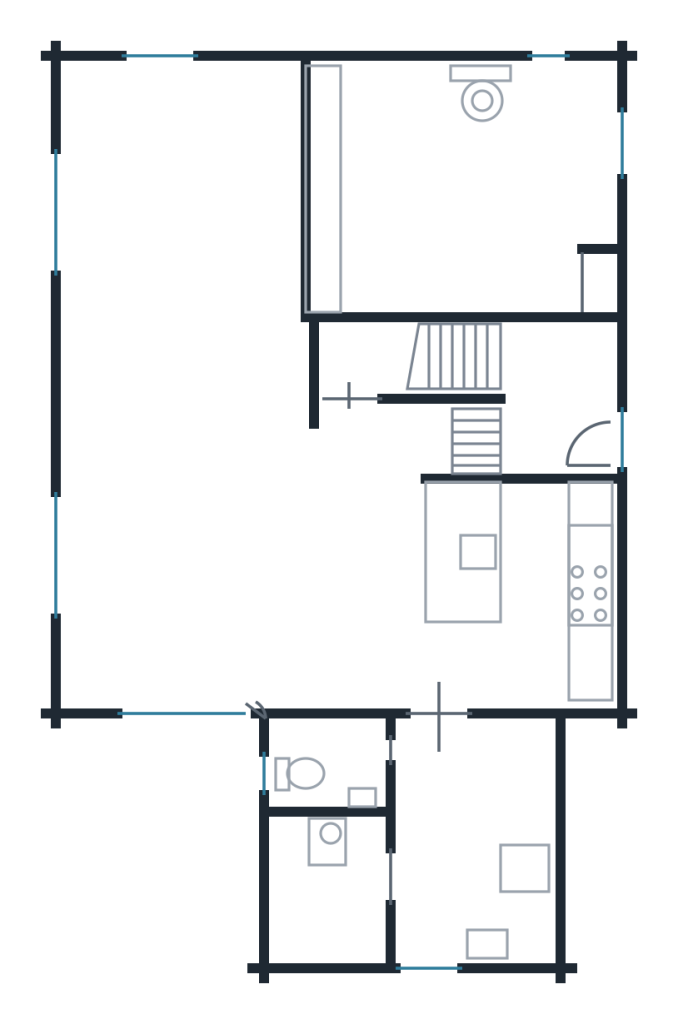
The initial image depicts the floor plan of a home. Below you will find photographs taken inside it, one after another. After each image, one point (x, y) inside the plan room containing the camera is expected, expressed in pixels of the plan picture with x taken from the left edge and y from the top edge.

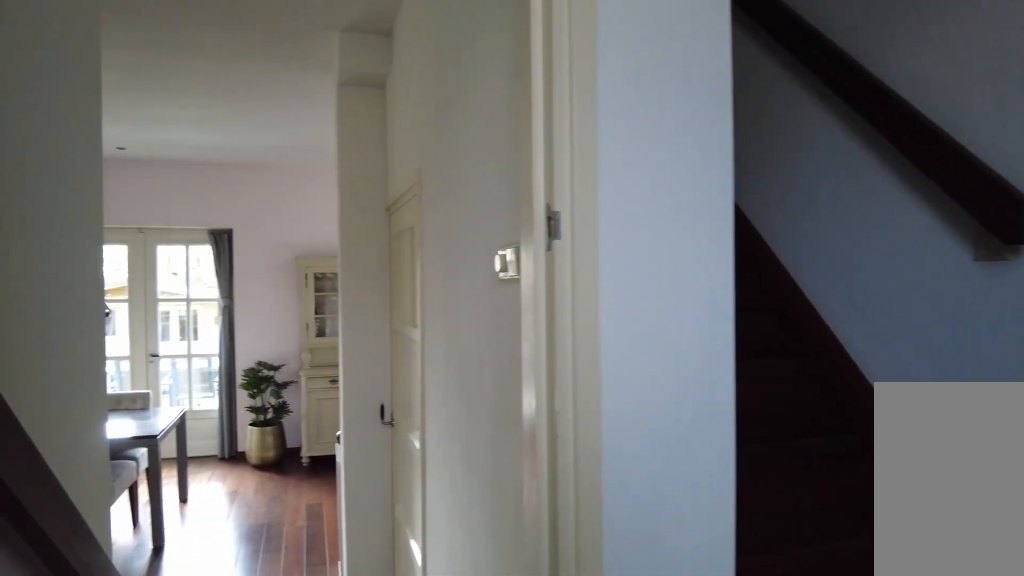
(558, 402)
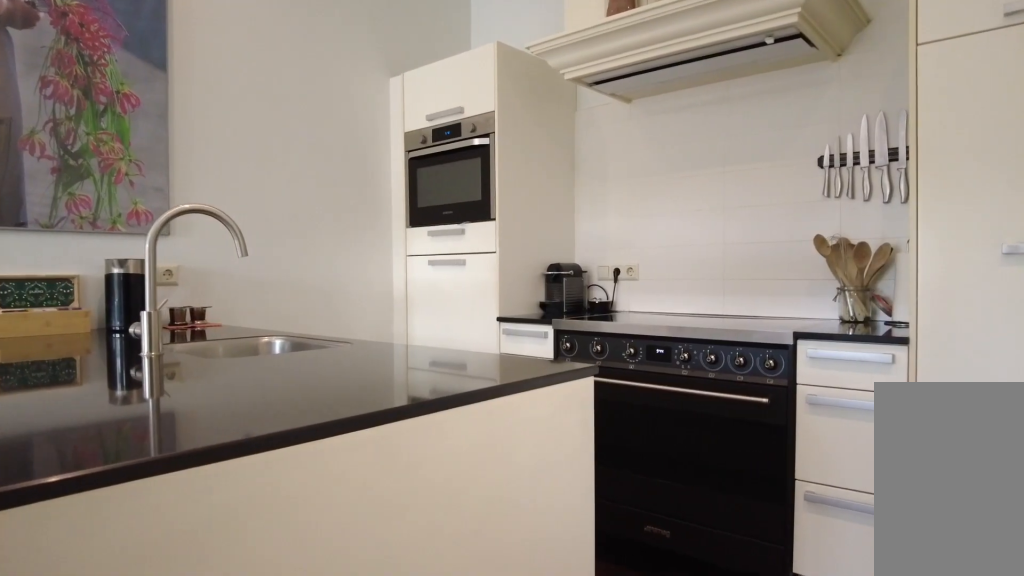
(223, 400)
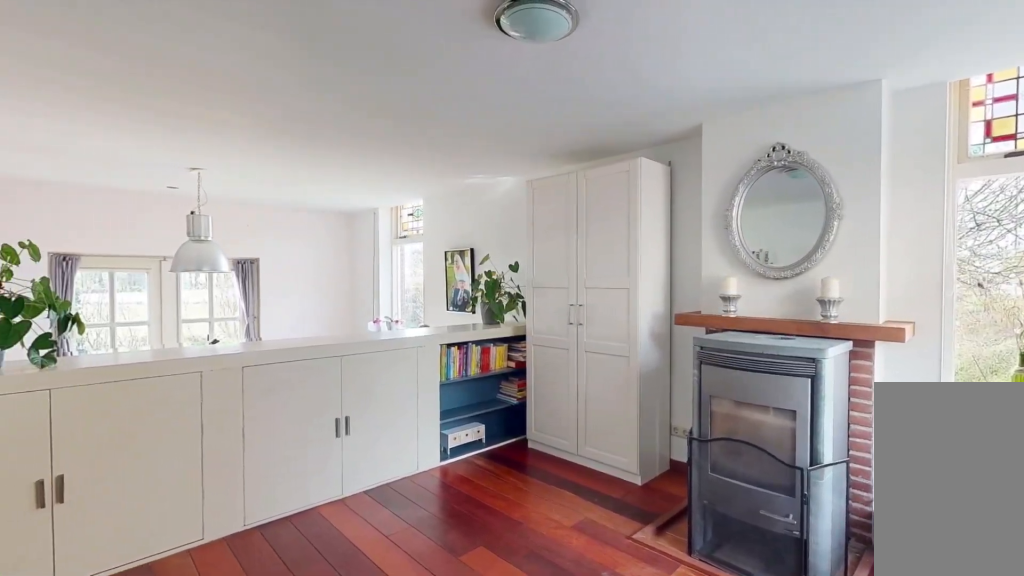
(477, 192)
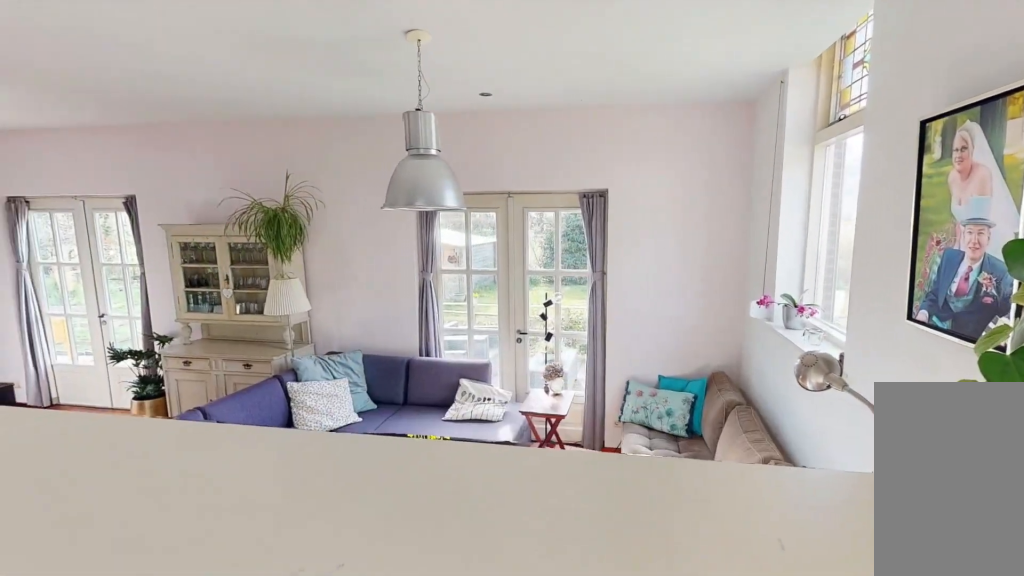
(477, 192)
